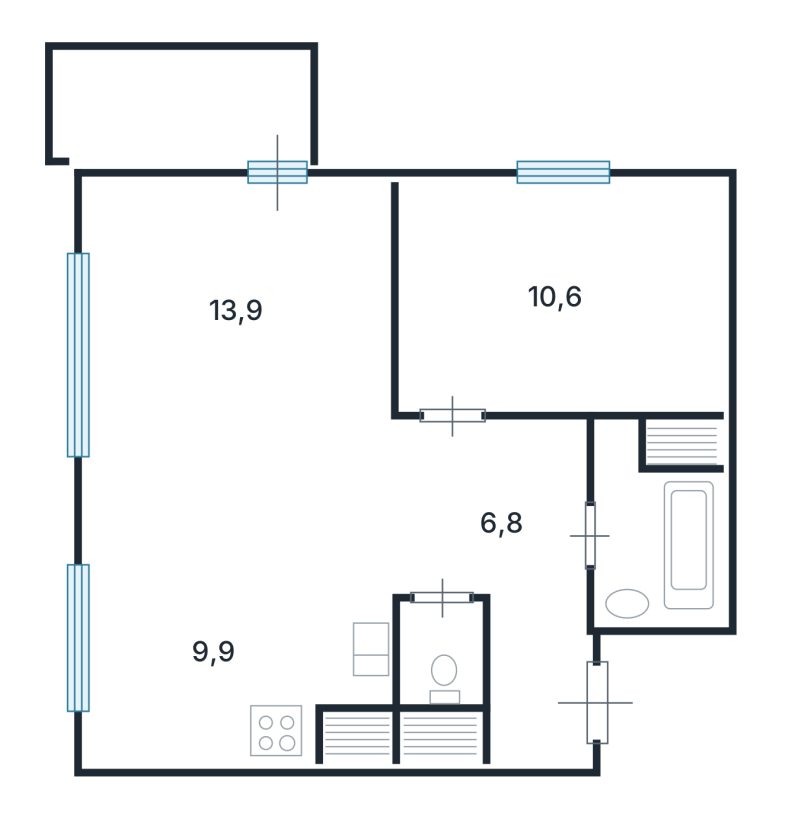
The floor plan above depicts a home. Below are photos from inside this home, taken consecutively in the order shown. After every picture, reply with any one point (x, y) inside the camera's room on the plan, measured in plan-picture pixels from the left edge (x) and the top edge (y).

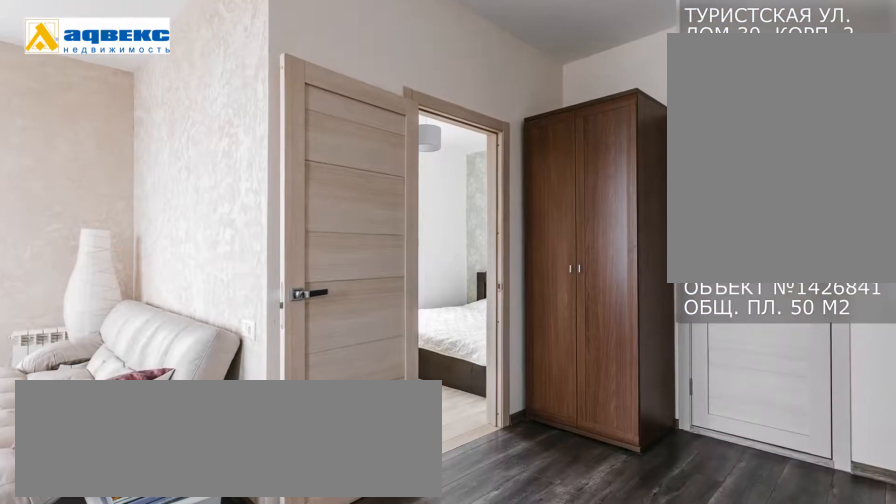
(505, 511)
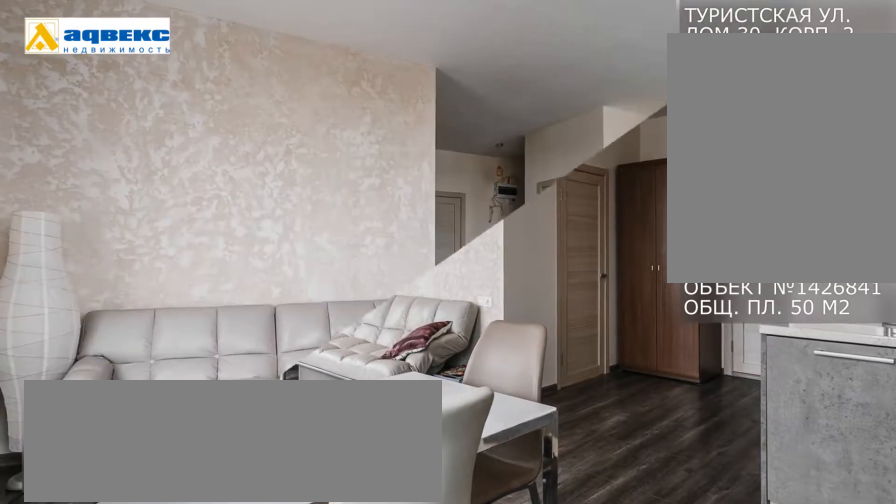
(246, 320)
